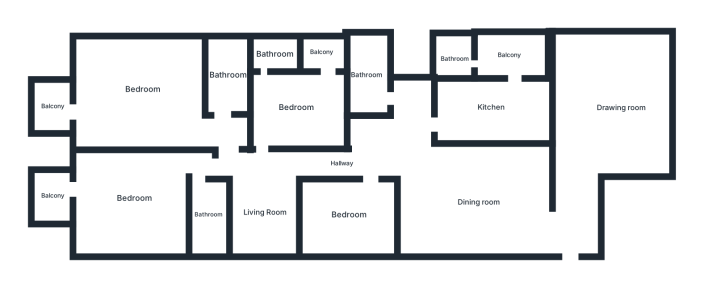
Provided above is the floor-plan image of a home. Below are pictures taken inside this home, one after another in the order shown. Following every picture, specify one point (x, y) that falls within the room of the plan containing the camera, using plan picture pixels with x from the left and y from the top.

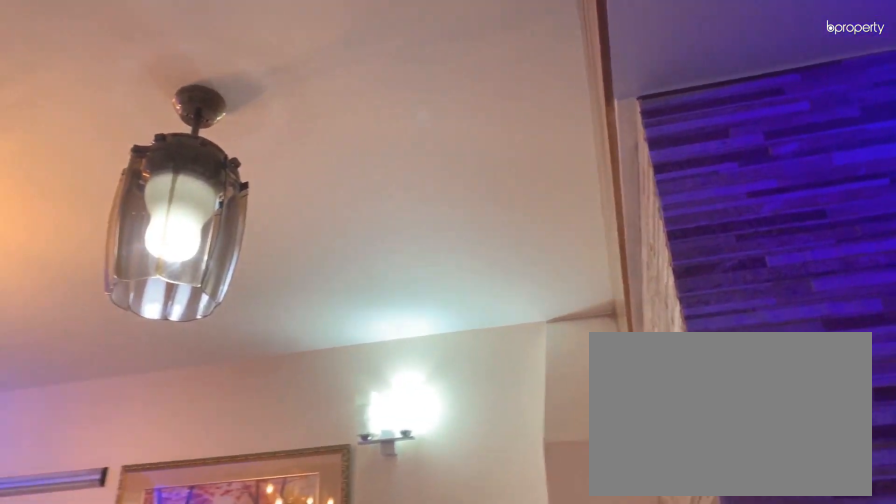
(620, 109)
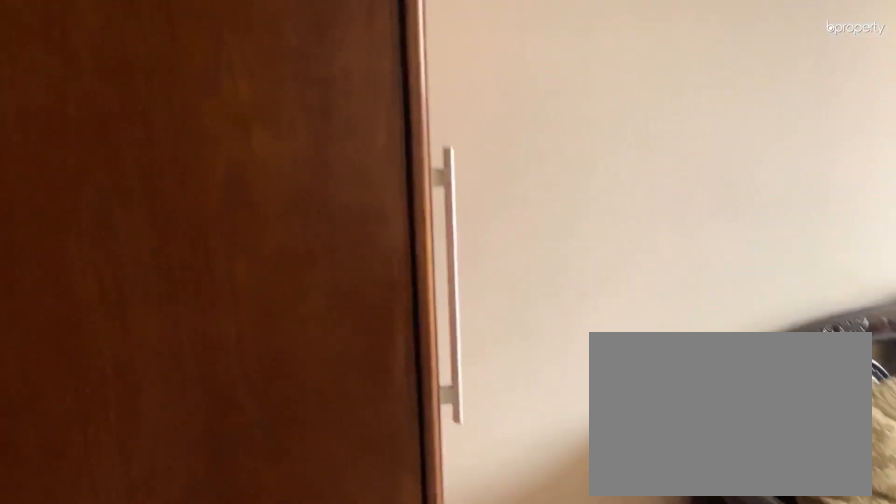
(141, 89)
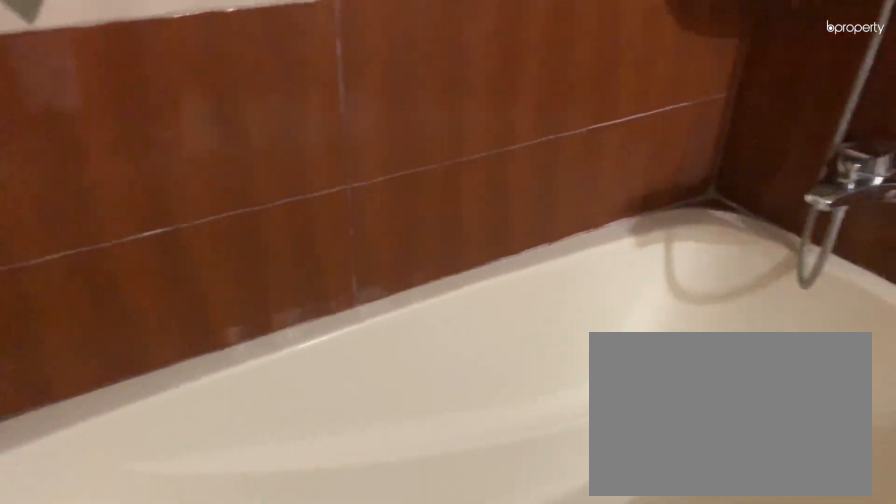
(227, 75)
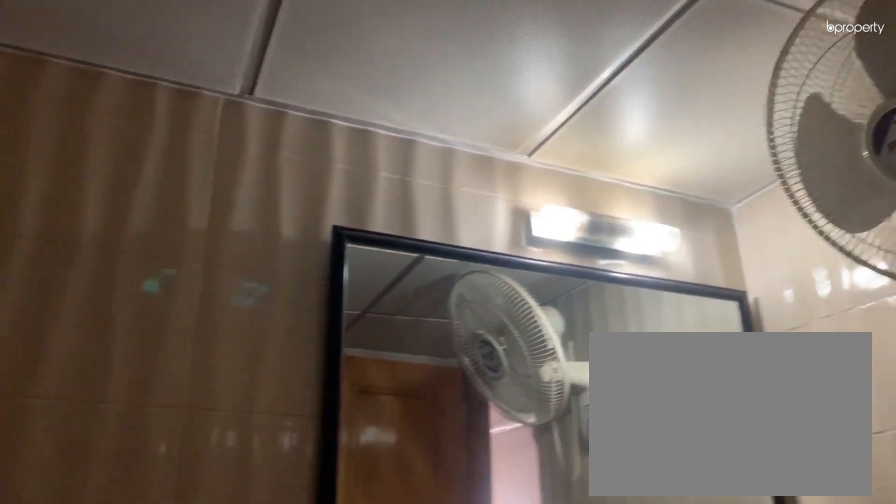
(227, 75)
